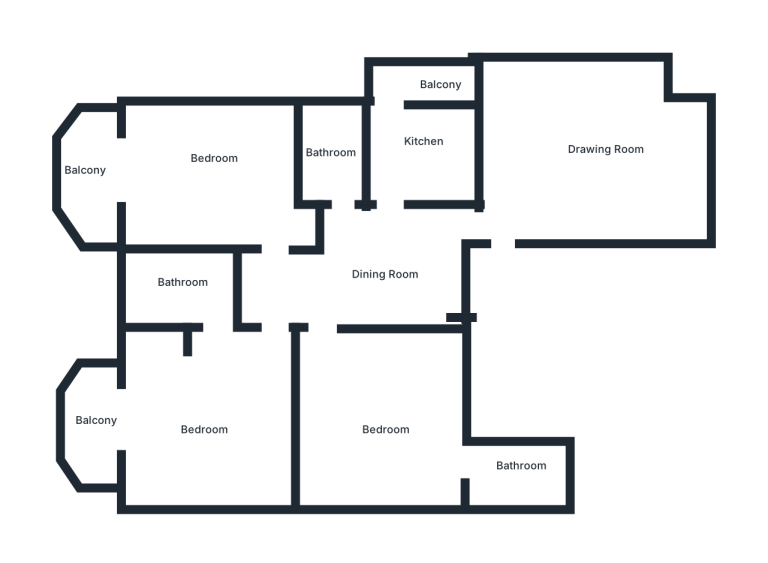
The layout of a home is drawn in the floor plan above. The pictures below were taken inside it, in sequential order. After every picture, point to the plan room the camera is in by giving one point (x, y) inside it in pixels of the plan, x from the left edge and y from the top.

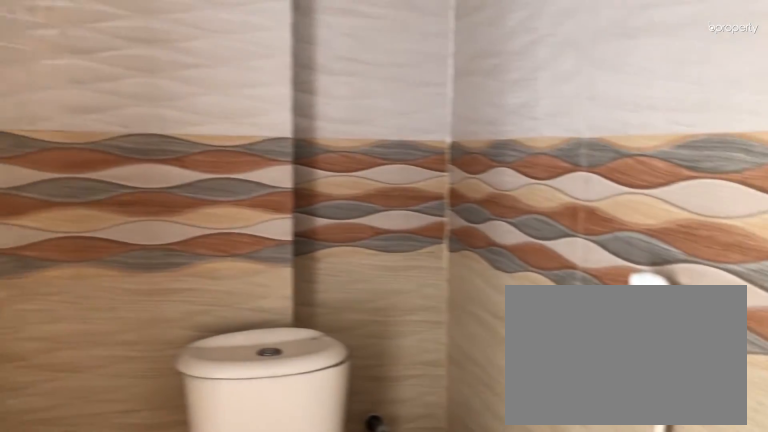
(178, 282)
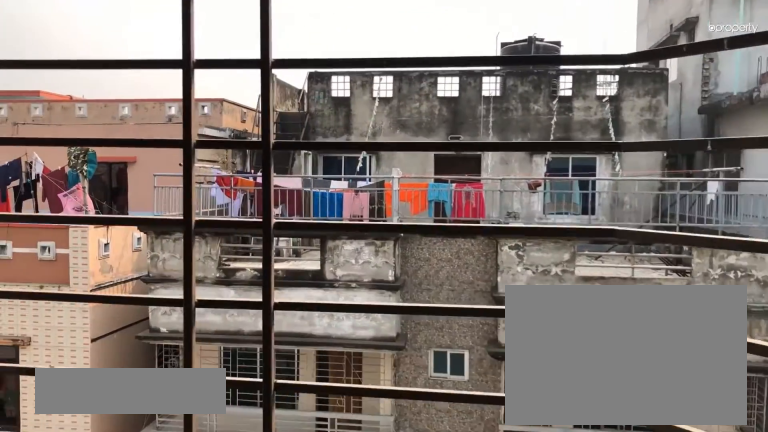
(104, 428)
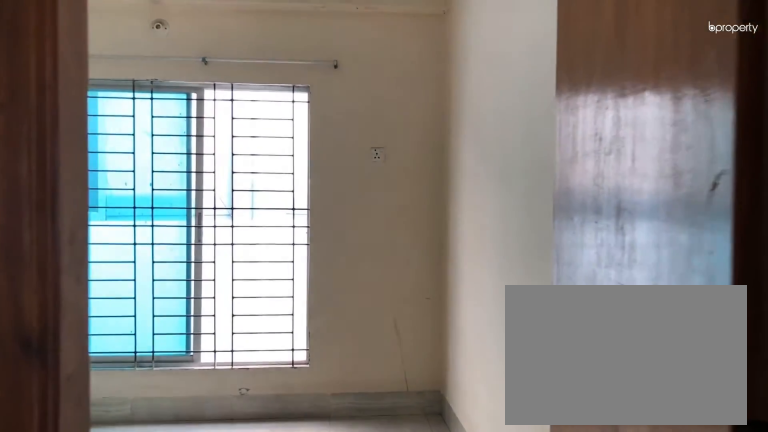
(377, 423)
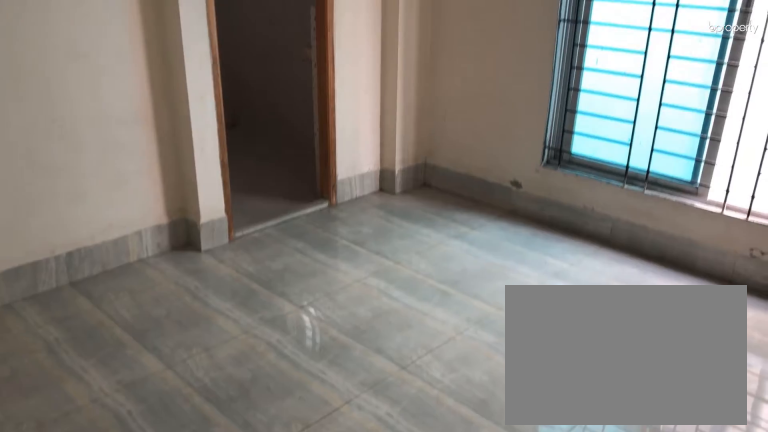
(377, 423)
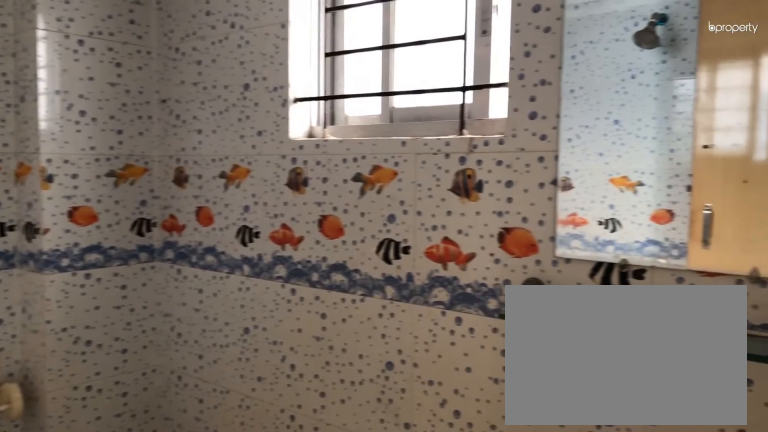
(521, 474)
